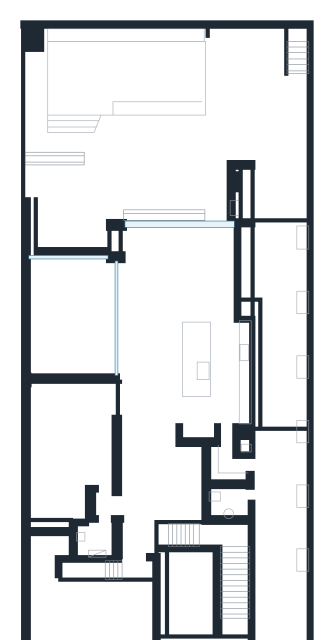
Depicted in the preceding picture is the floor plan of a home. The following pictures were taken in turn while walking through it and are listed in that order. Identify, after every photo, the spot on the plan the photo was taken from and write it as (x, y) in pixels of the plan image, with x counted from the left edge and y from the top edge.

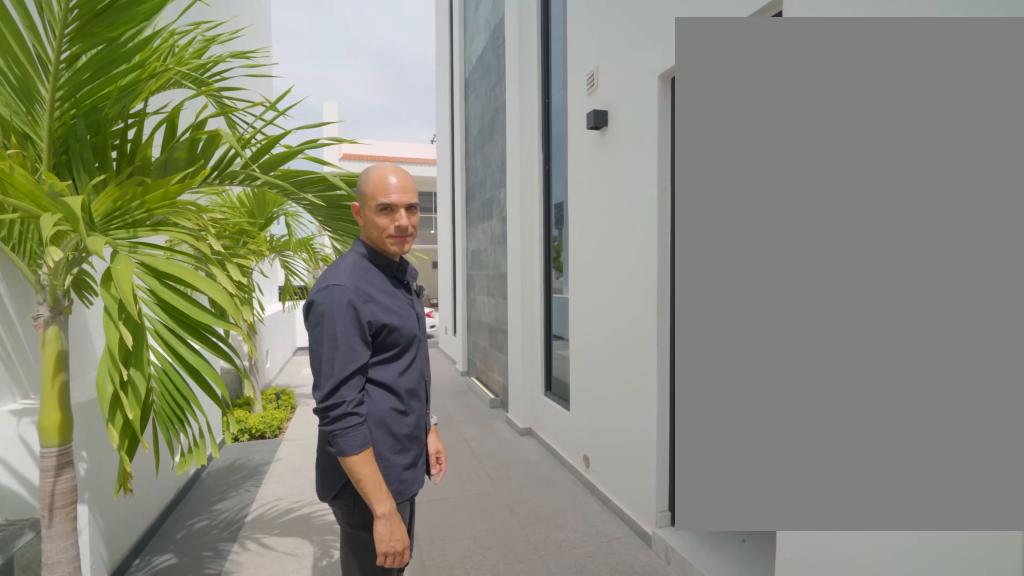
(278, 442)
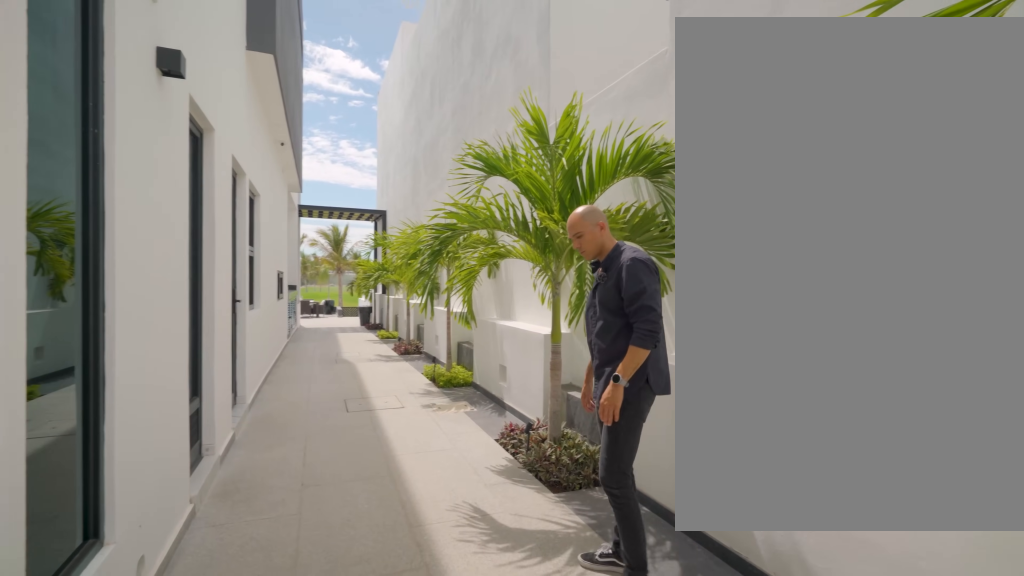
(275, 585)
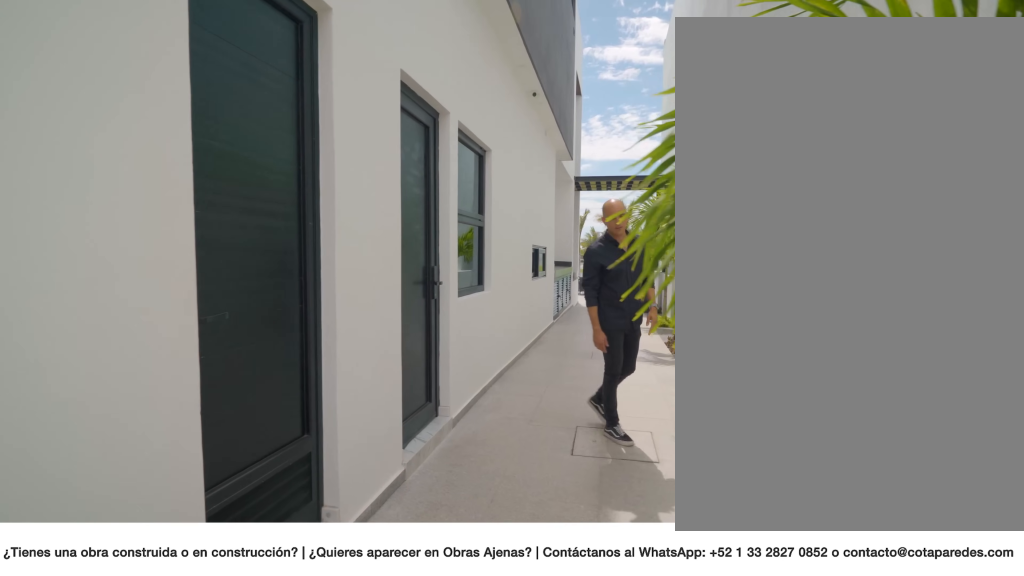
(281, 538)
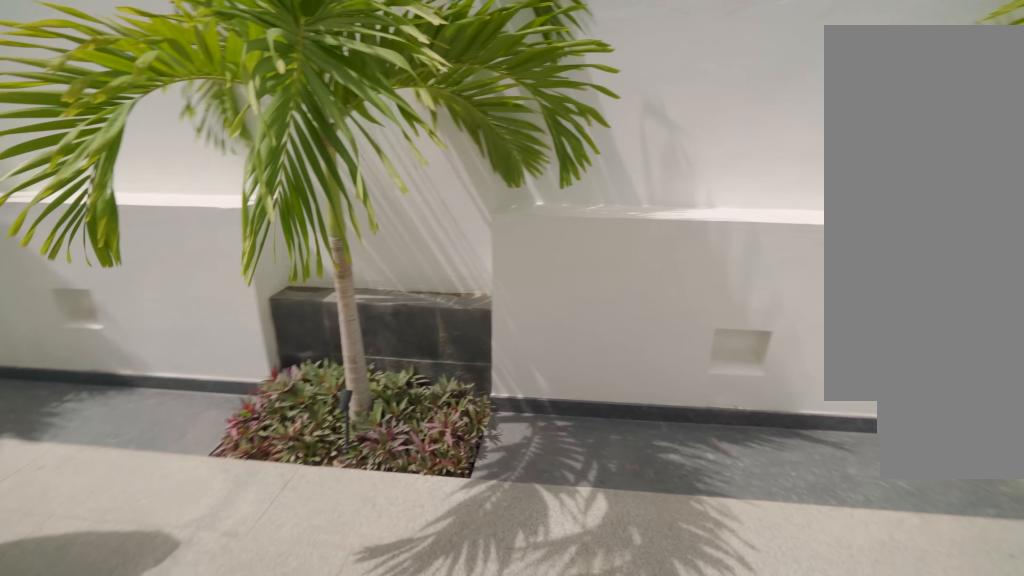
(282, 464)
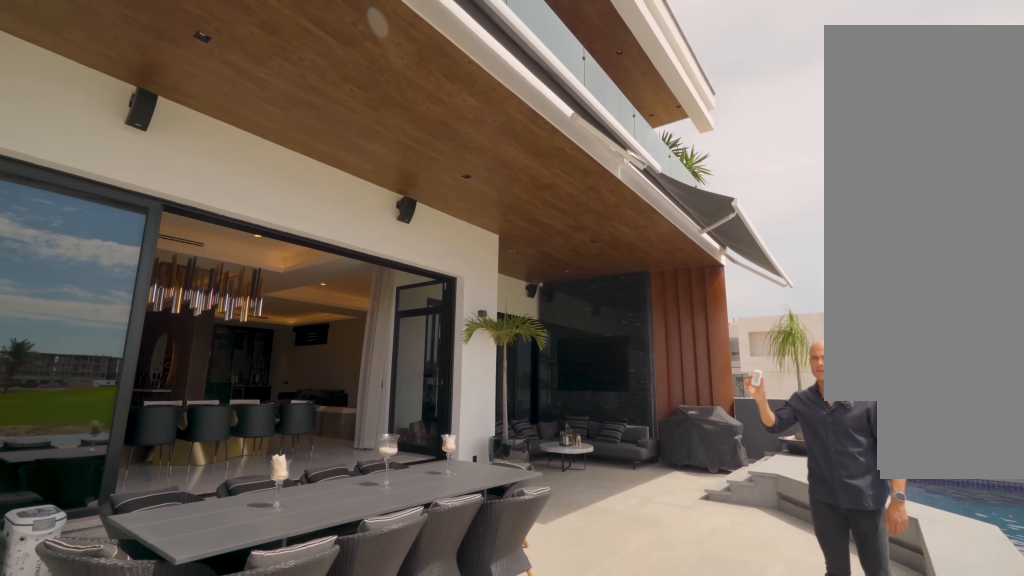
(218, 165)
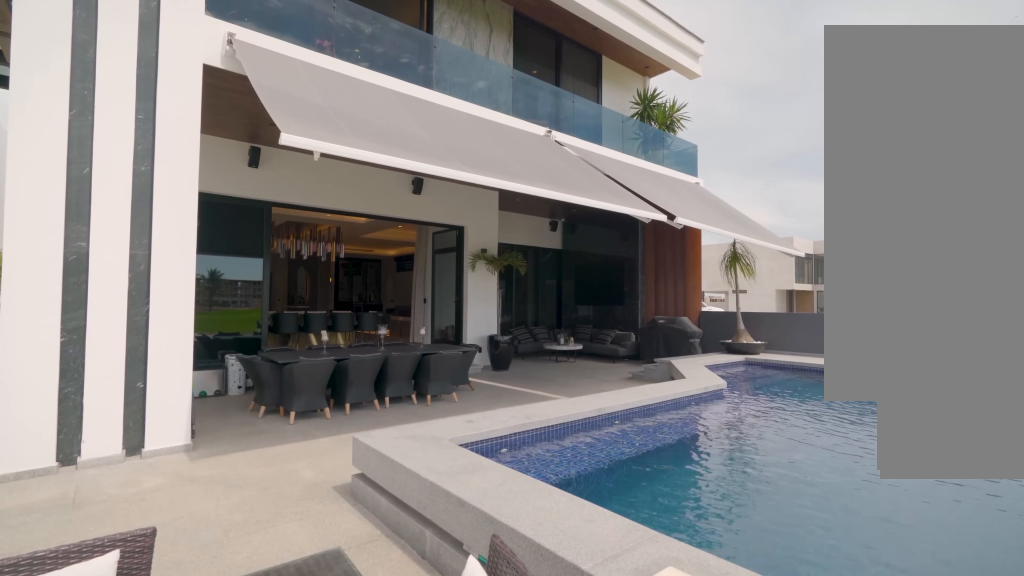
(232, 108)
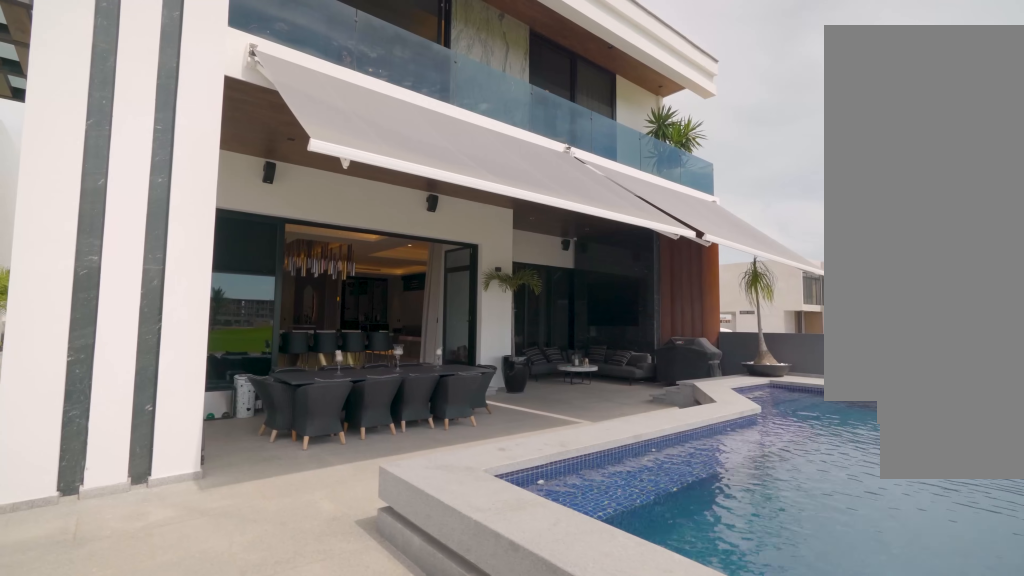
(232, 108)
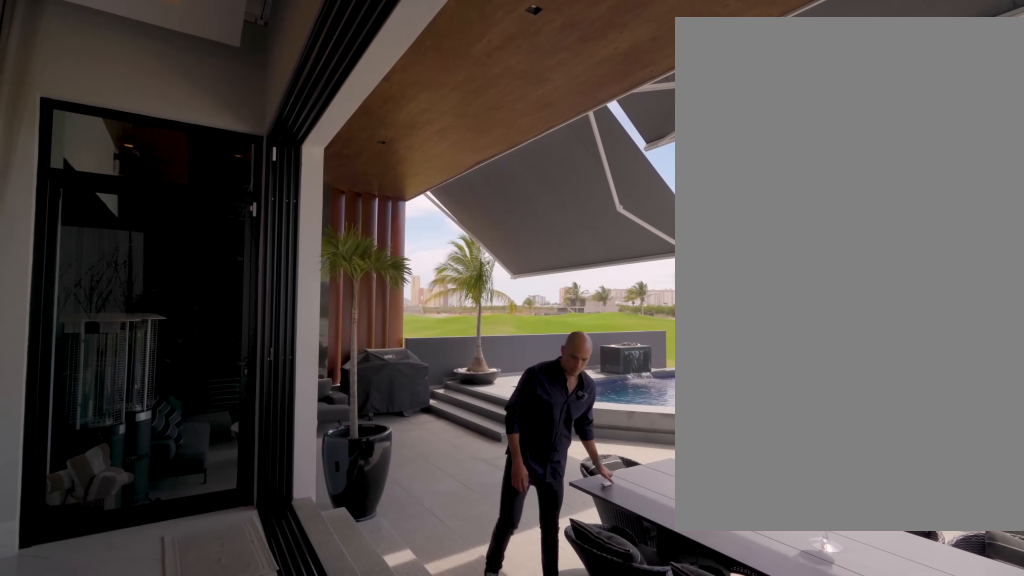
(206, 252)
